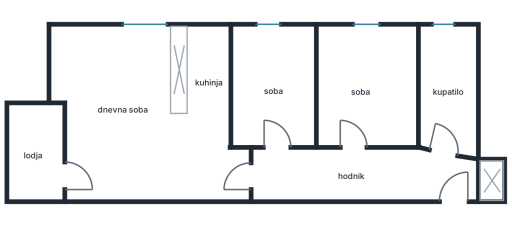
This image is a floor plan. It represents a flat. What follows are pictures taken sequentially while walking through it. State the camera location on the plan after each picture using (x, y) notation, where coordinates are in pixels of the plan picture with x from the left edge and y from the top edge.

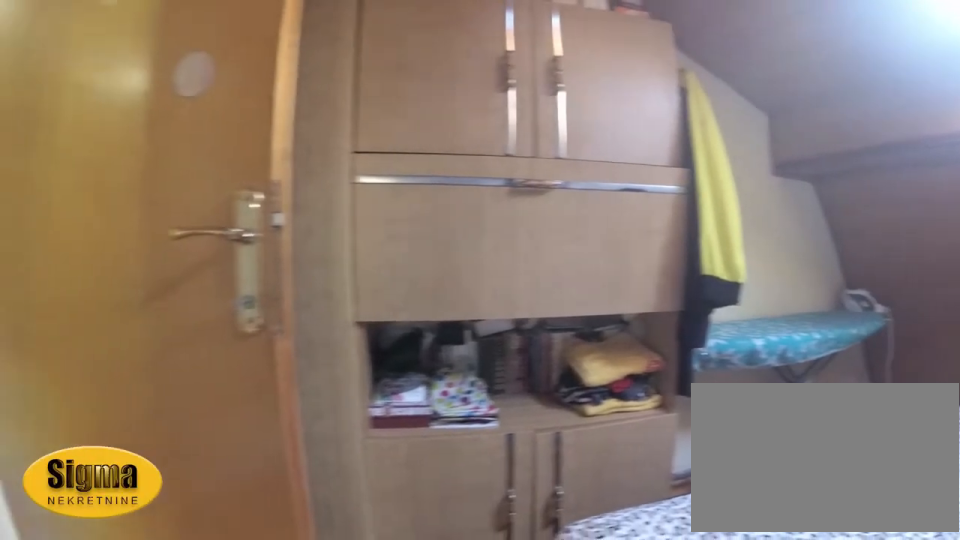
(379, 100)
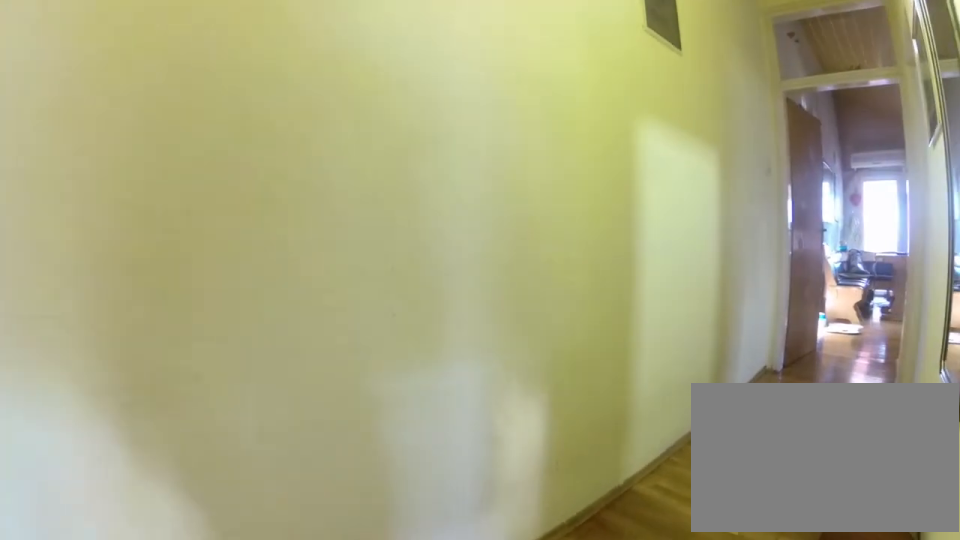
(359, 148)
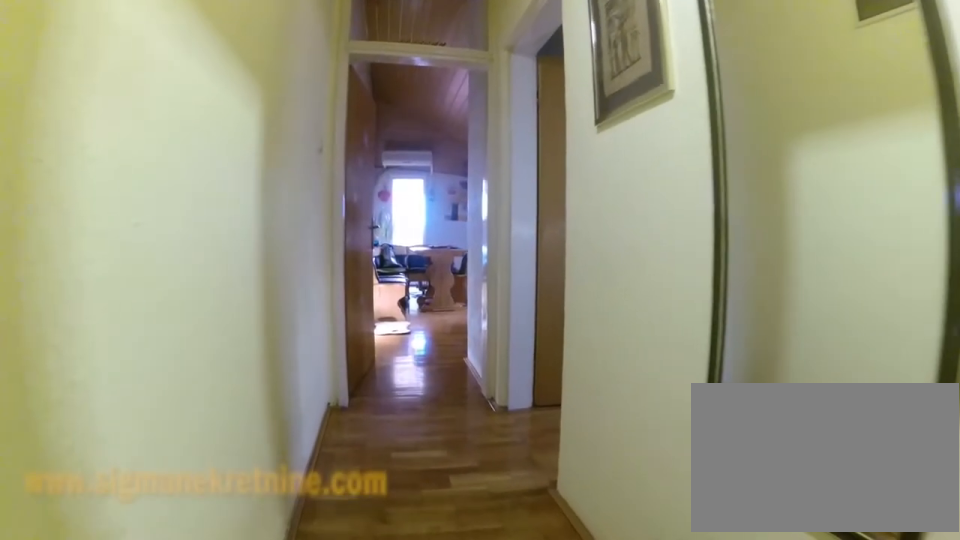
(332, 170)
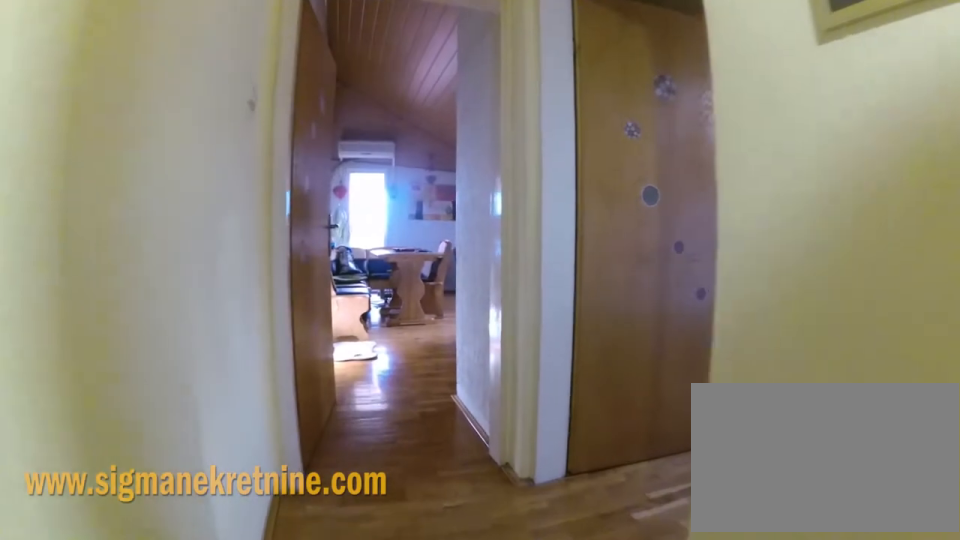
(310, 170)
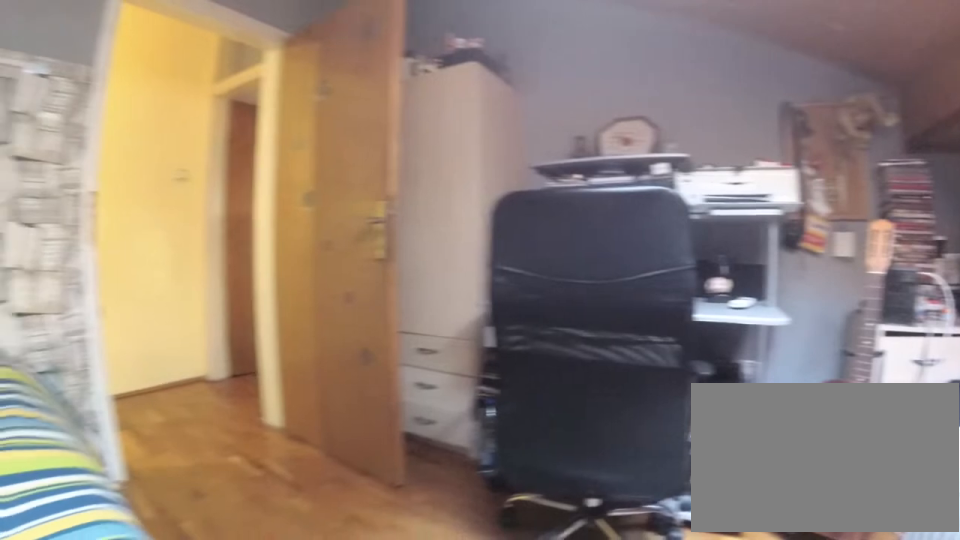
(305, 70)
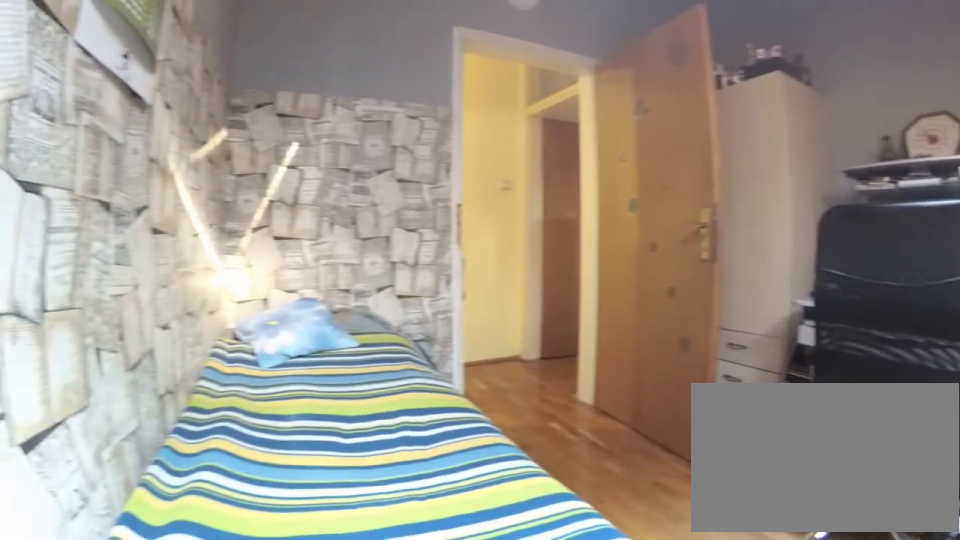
(301, 51)
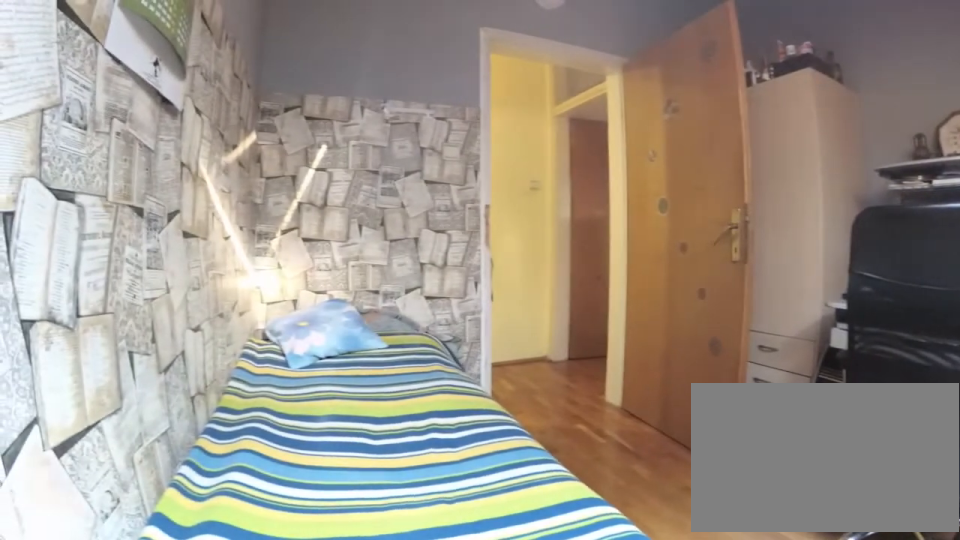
(298, 50)
